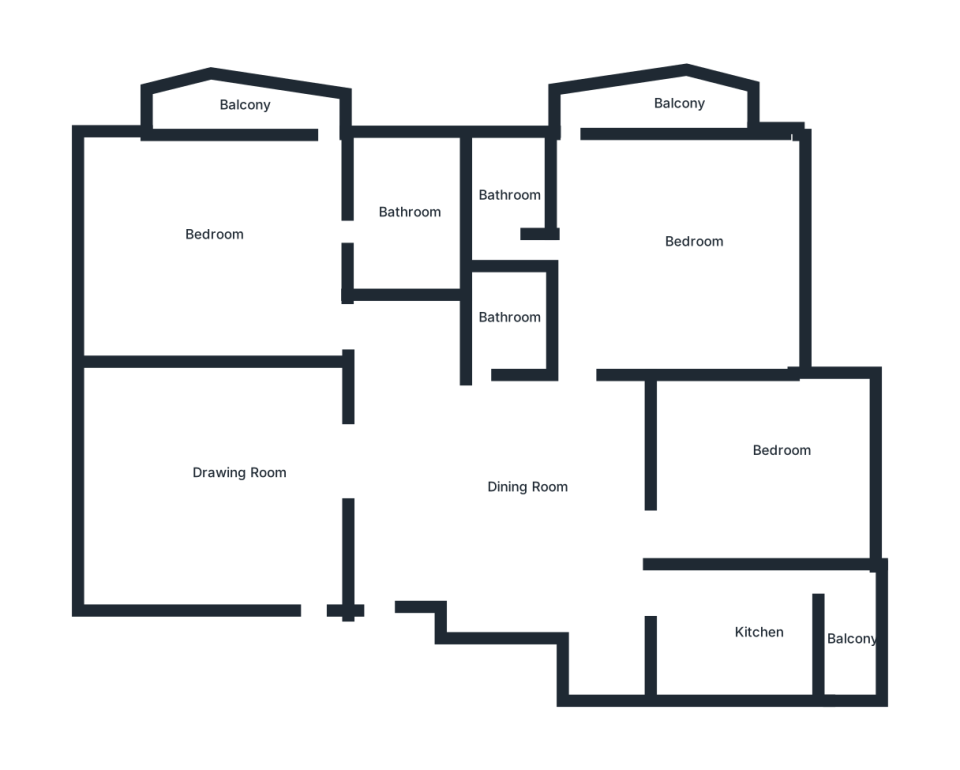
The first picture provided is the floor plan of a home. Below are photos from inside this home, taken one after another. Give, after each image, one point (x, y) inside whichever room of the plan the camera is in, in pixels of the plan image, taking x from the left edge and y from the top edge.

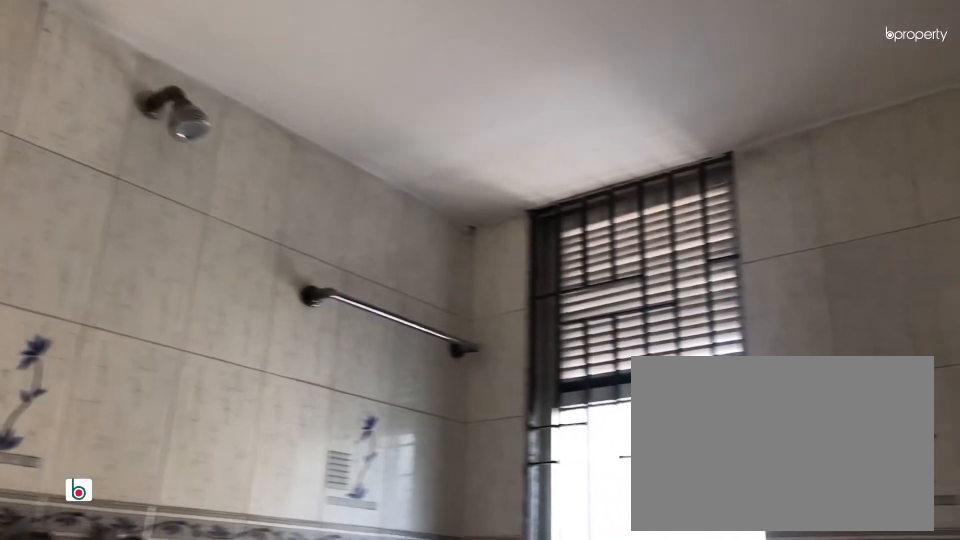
(497, 207)
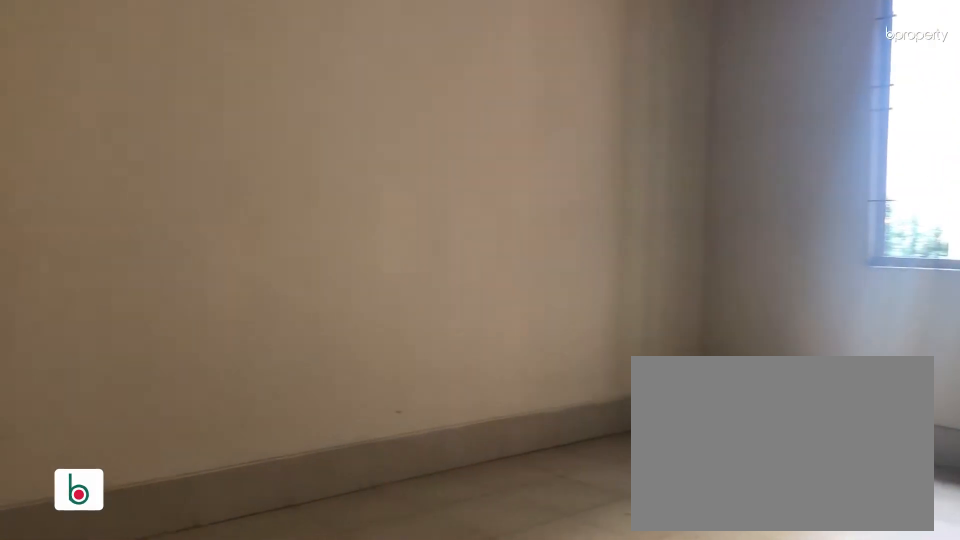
(762, 456)
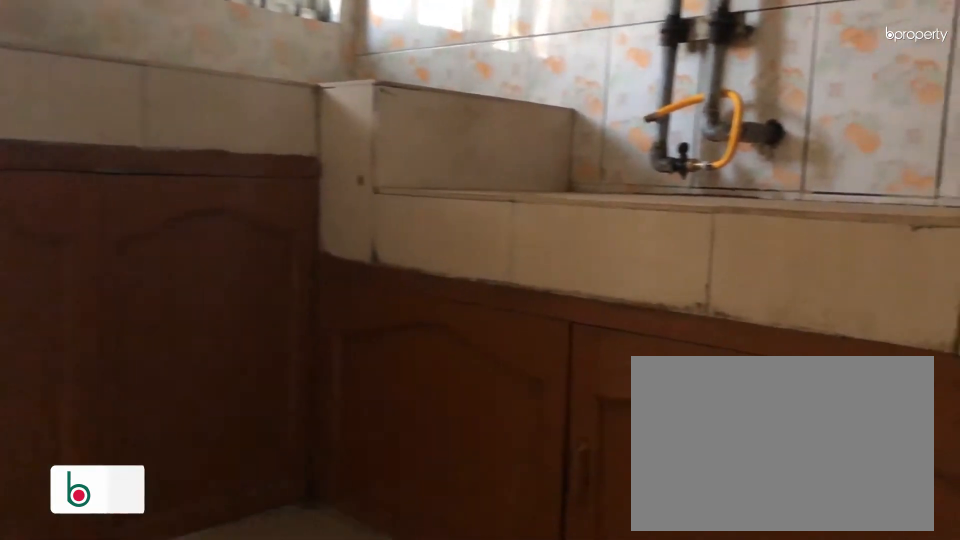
(764, 641)
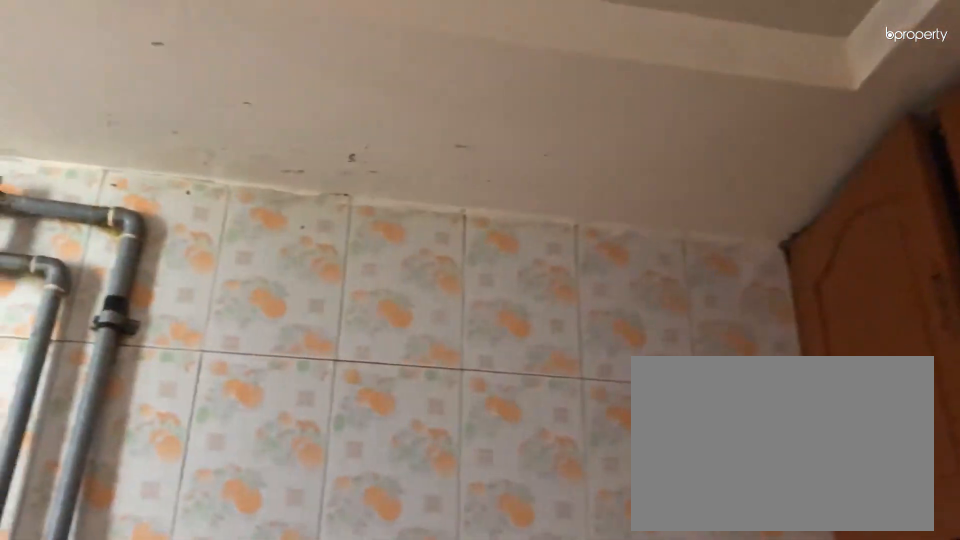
(764, 641)
